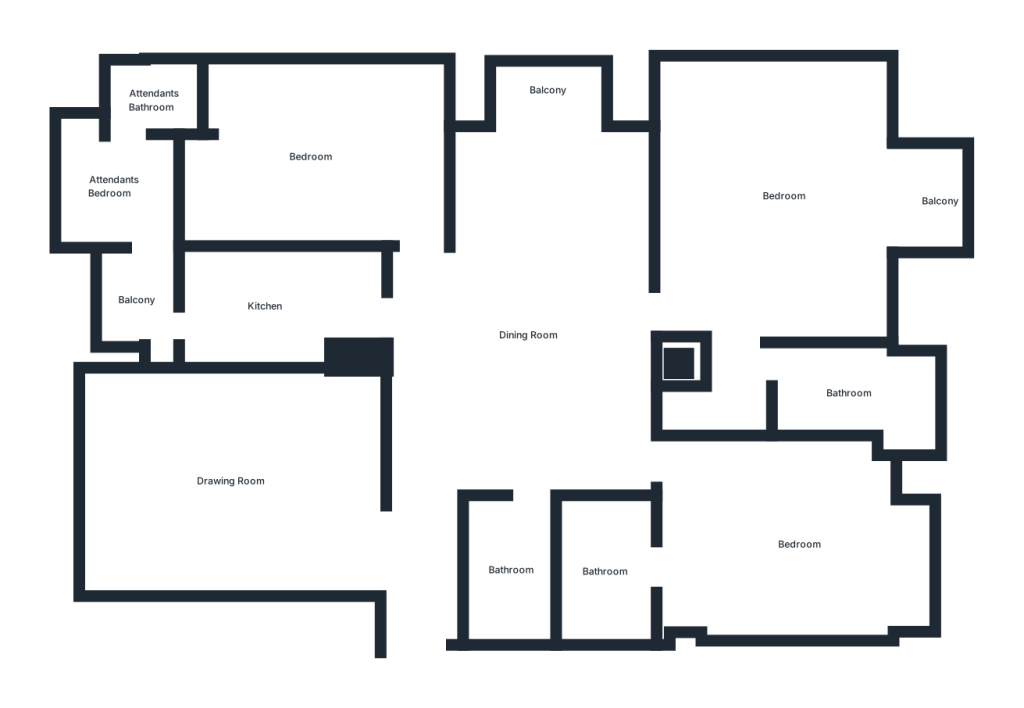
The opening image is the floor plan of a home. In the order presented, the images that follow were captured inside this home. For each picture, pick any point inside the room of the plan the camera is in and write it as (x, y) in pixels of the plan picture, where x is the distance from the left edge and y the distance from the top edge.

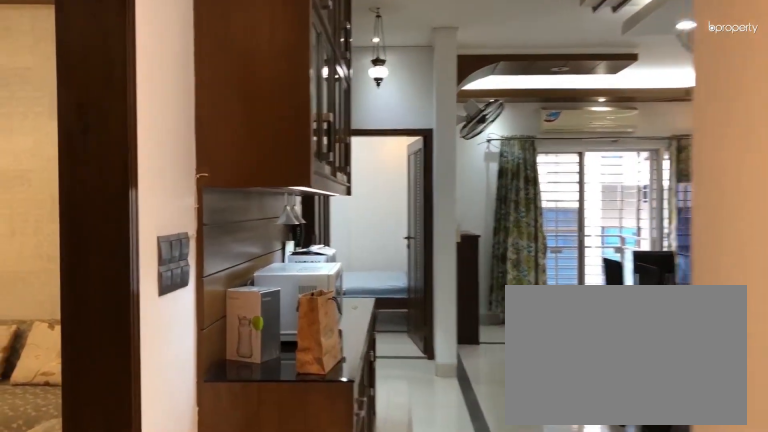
(382, 546)
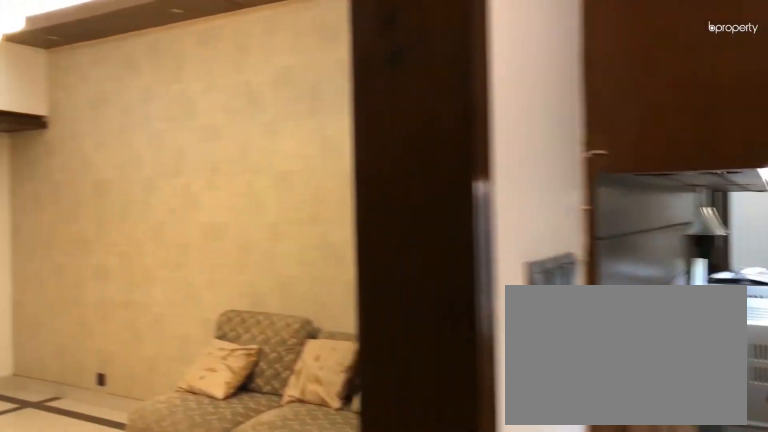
(382, 546)
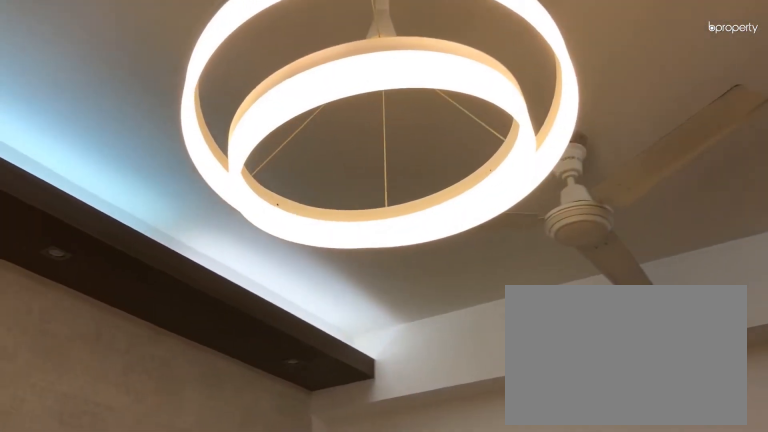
(233, 484)
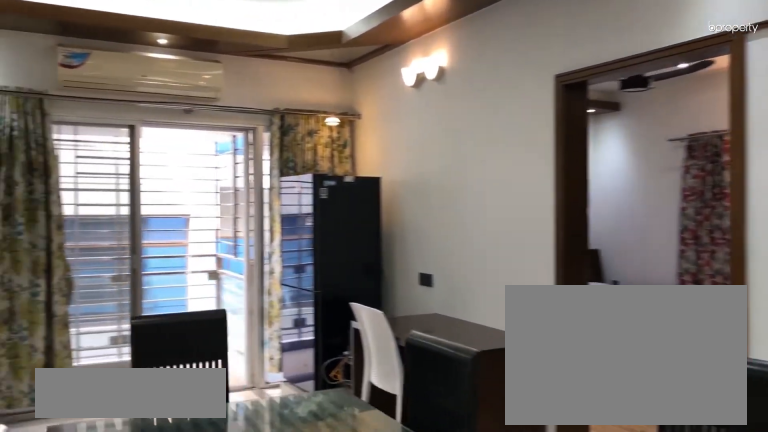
(524, 338)
